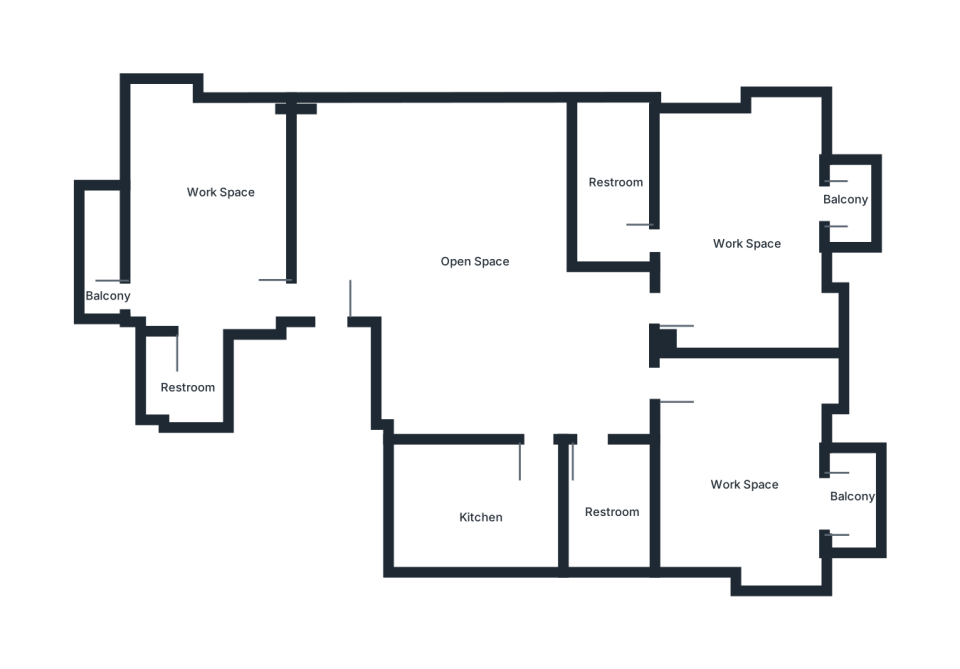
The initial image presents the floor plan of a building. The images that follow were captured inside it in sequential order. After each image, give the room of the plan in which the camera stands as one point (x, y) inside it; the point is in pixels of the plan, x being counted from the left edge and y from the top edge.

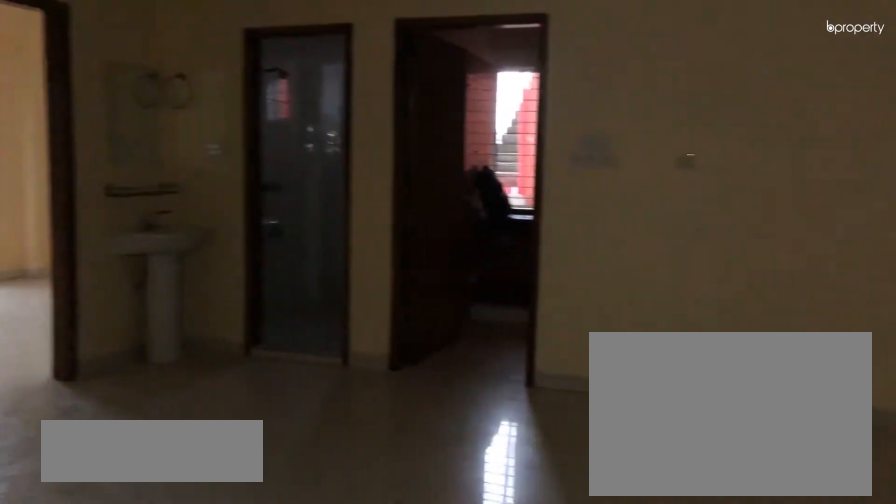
(462, 260)
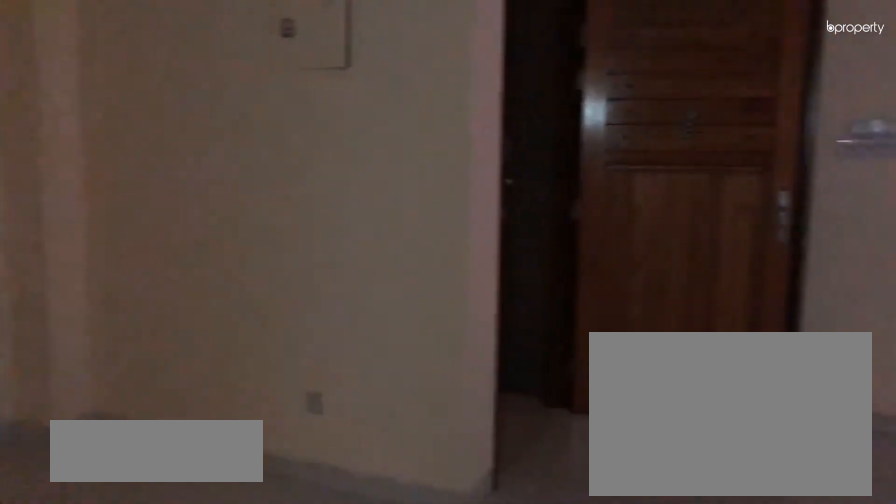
(462, 260)
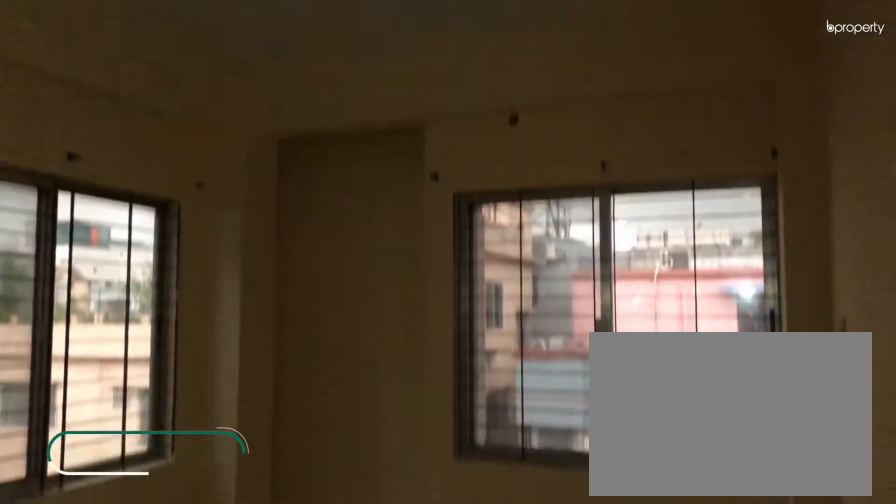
(219, 222)
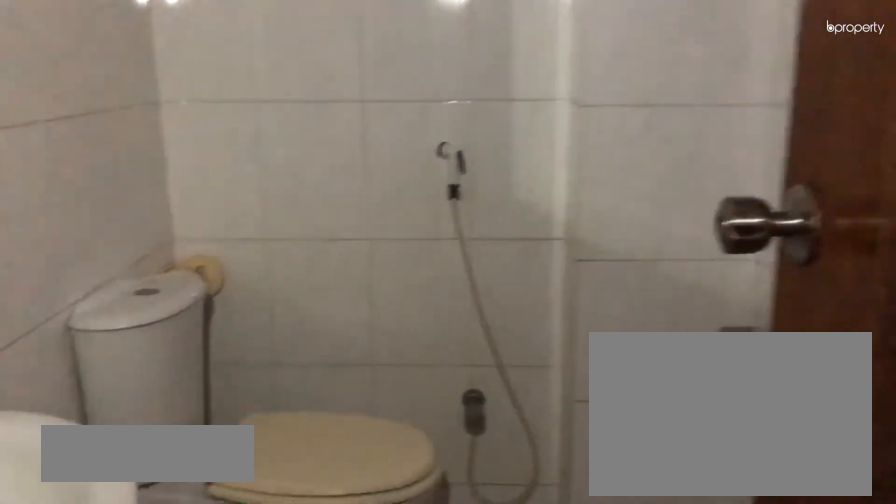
(194, 380)
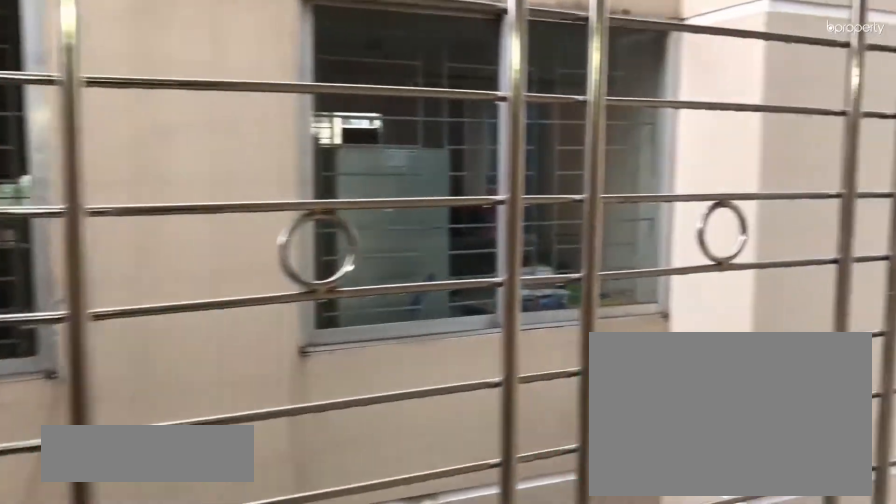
(117, 294)
